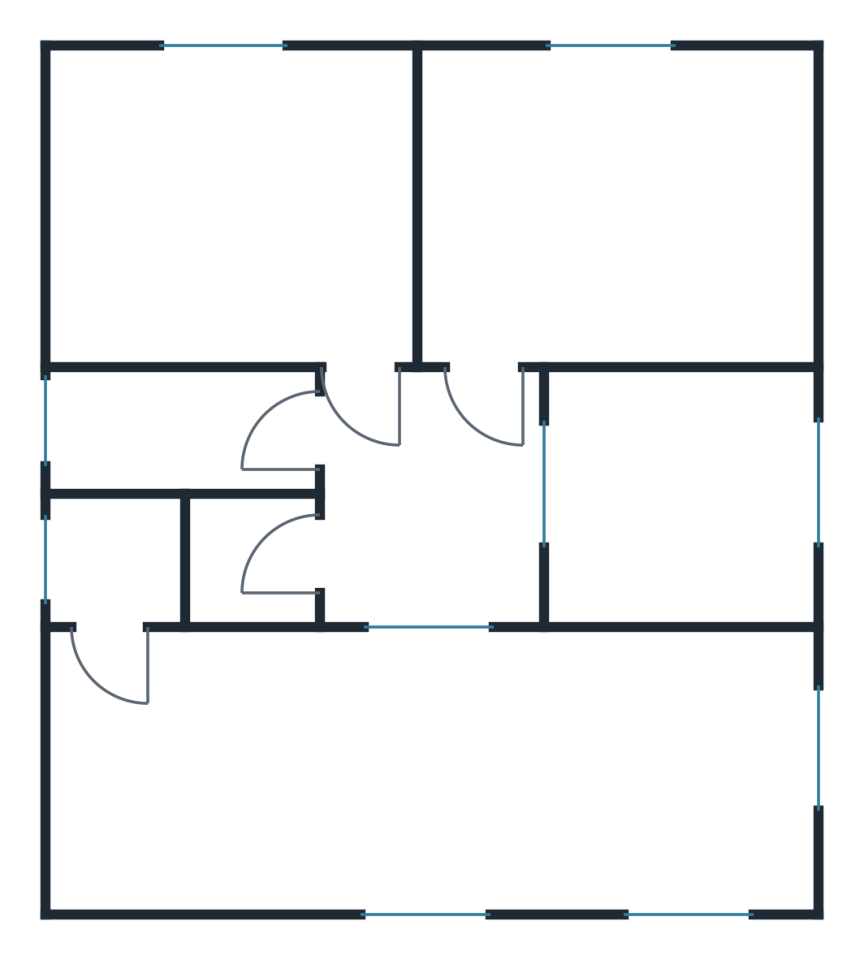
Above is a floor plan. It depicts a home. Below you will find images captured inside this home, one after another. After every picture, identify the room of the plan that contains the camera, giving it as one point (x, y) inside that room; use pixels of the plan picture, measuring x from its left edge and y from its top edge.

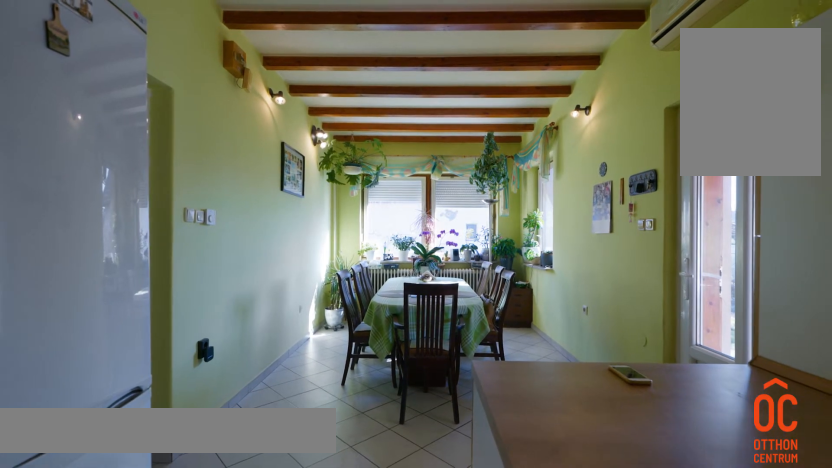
(491, 771)
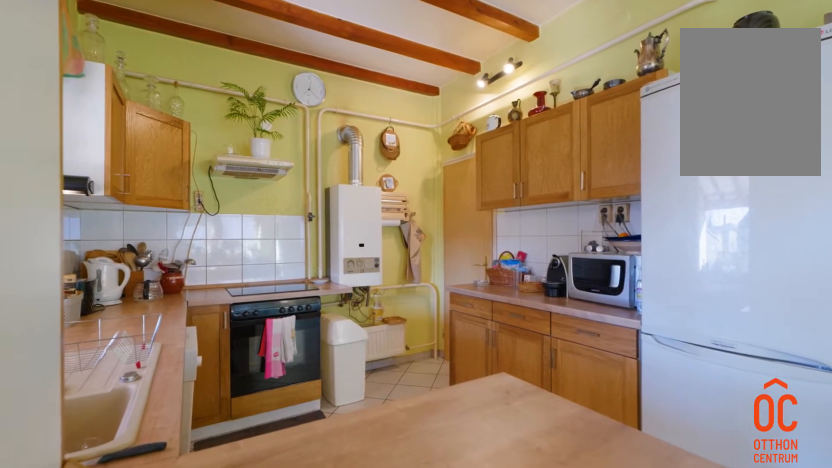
(490, 771)
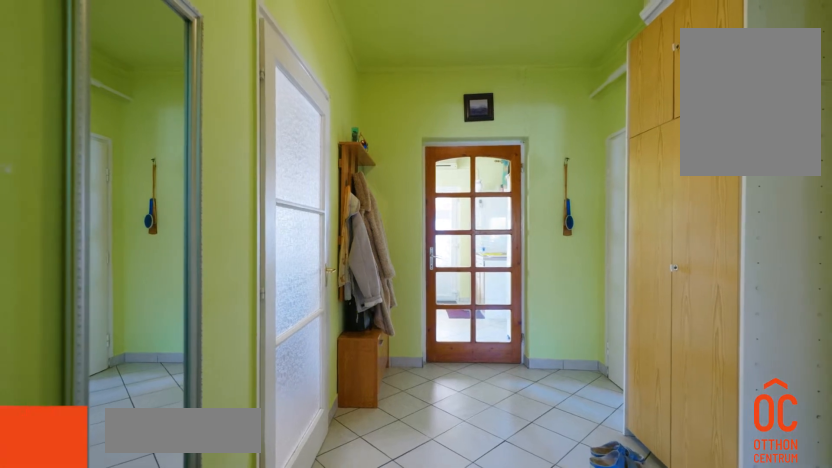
(438, 518)
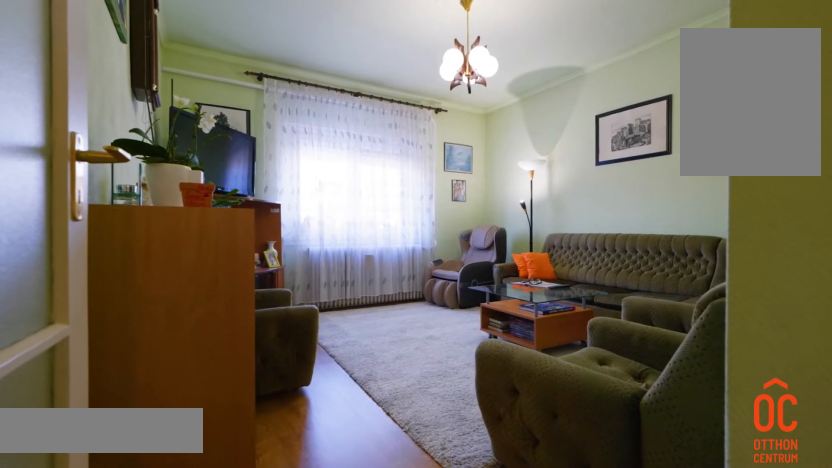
(685, 190)
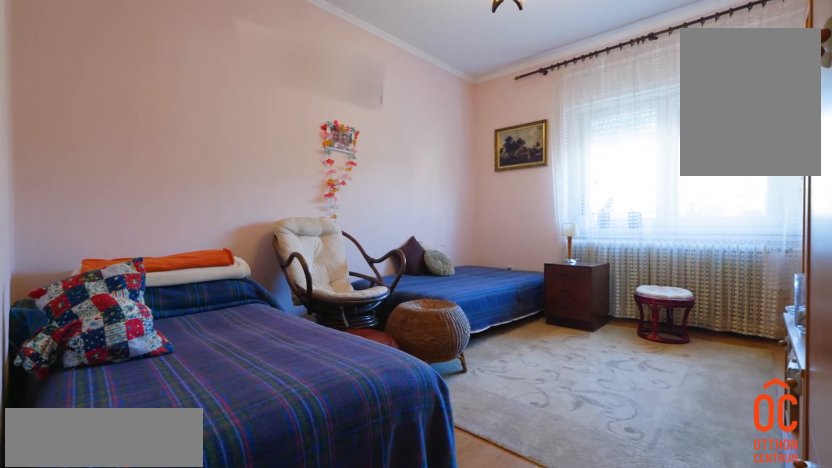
(259, 189)
